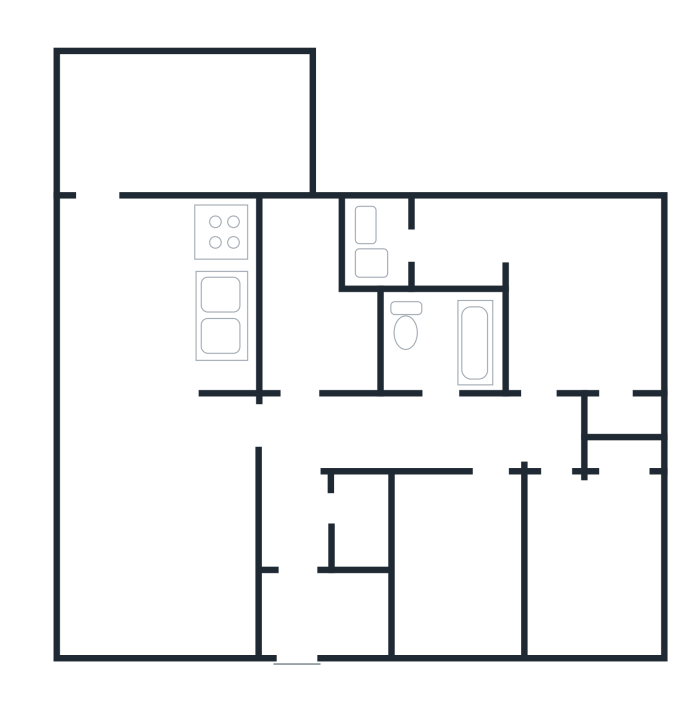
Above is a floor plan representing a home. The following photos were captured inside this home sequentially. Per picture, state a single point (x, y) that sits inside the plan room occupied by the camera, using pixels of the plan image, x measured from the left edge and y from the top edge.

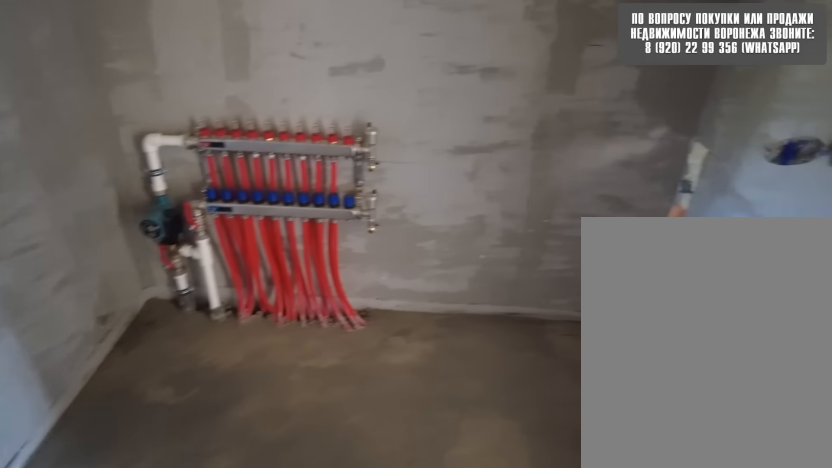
(325, 352)
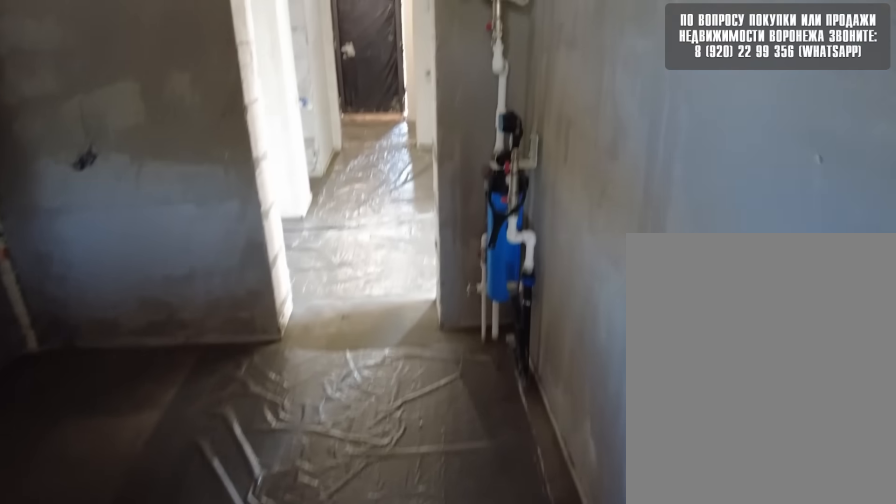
(325, 352)
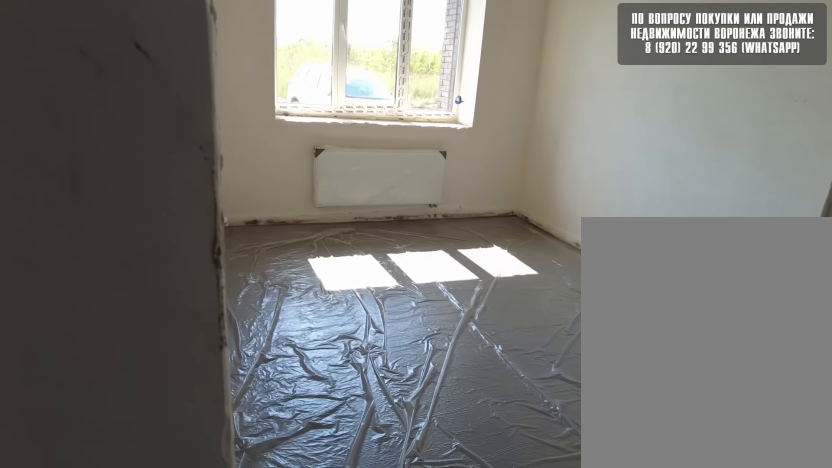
(479, 558)
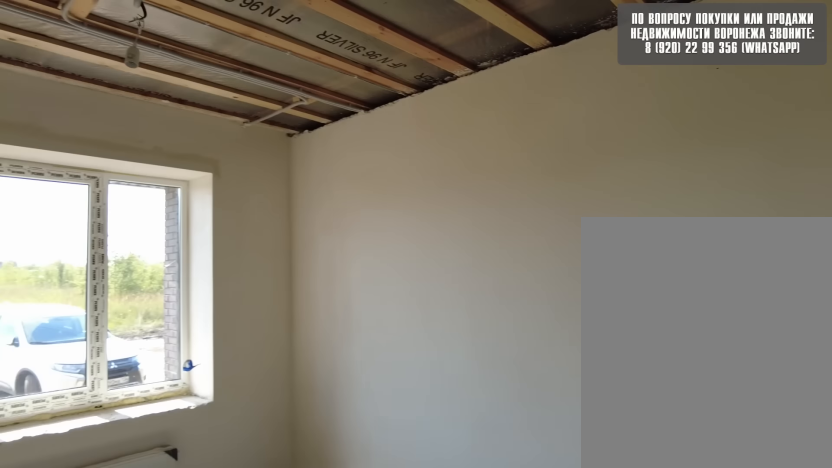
(479, 558)
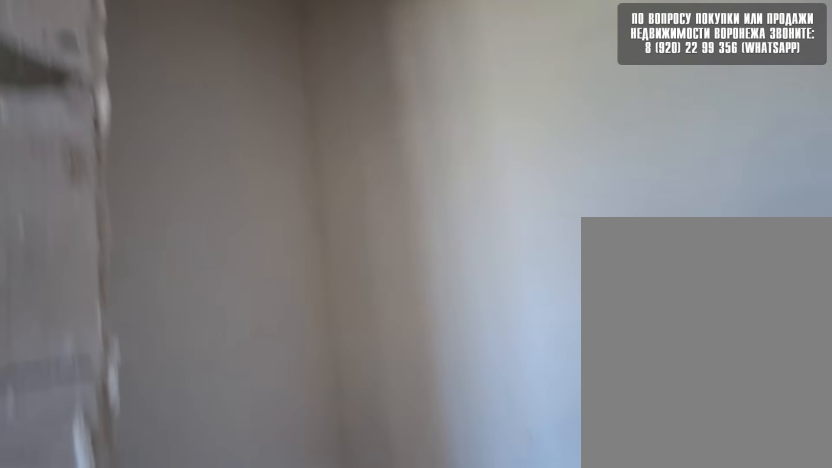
(571, 379)
